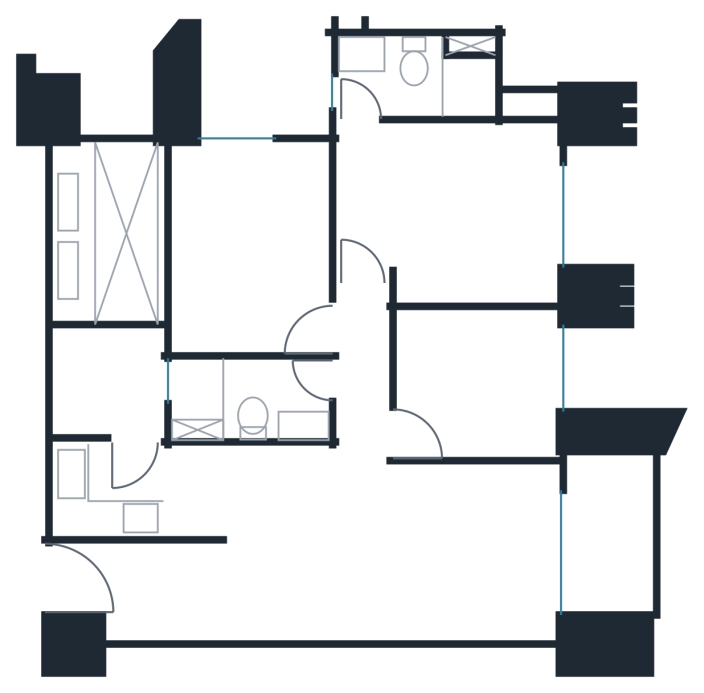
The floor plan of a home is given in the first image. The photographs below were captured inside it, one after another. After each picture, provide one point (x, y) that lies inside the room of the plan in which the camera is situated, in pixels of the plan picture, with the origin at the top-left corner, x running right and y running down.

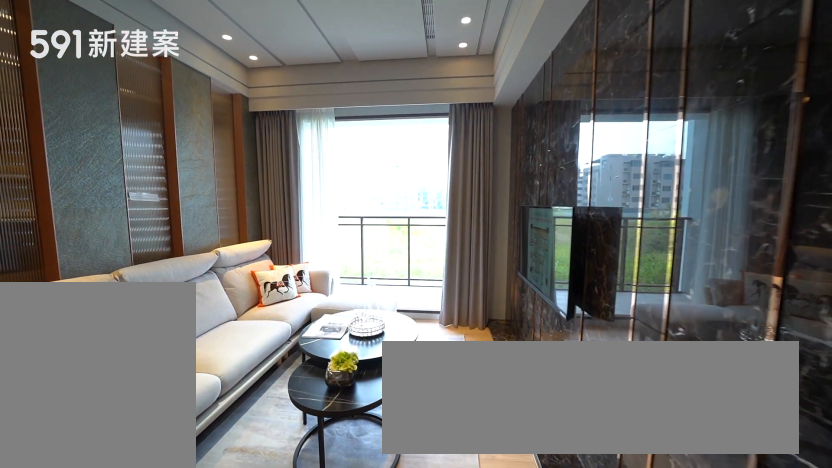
(481, 550)
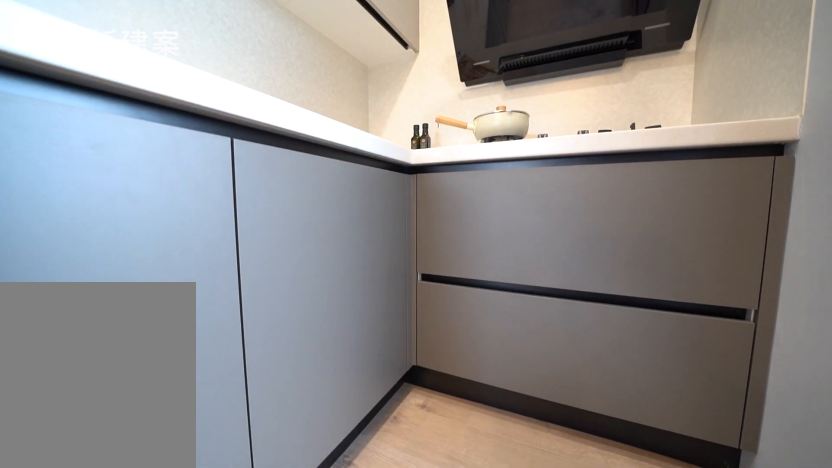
(142, 492)
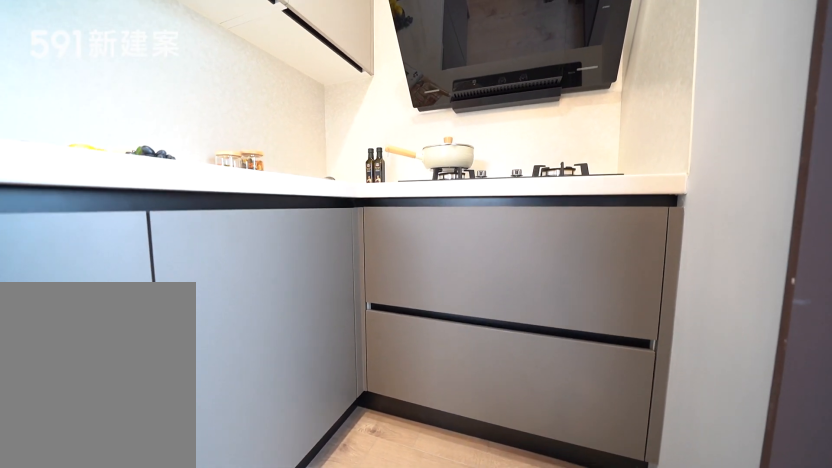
(142, 492)
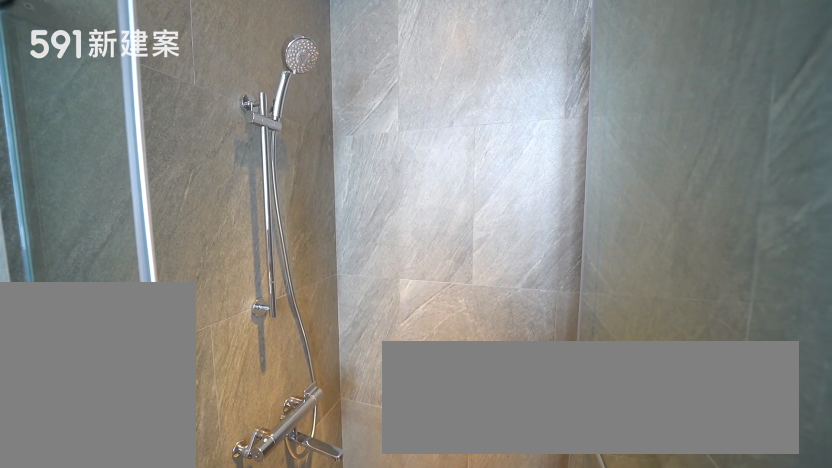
(416, 72)
